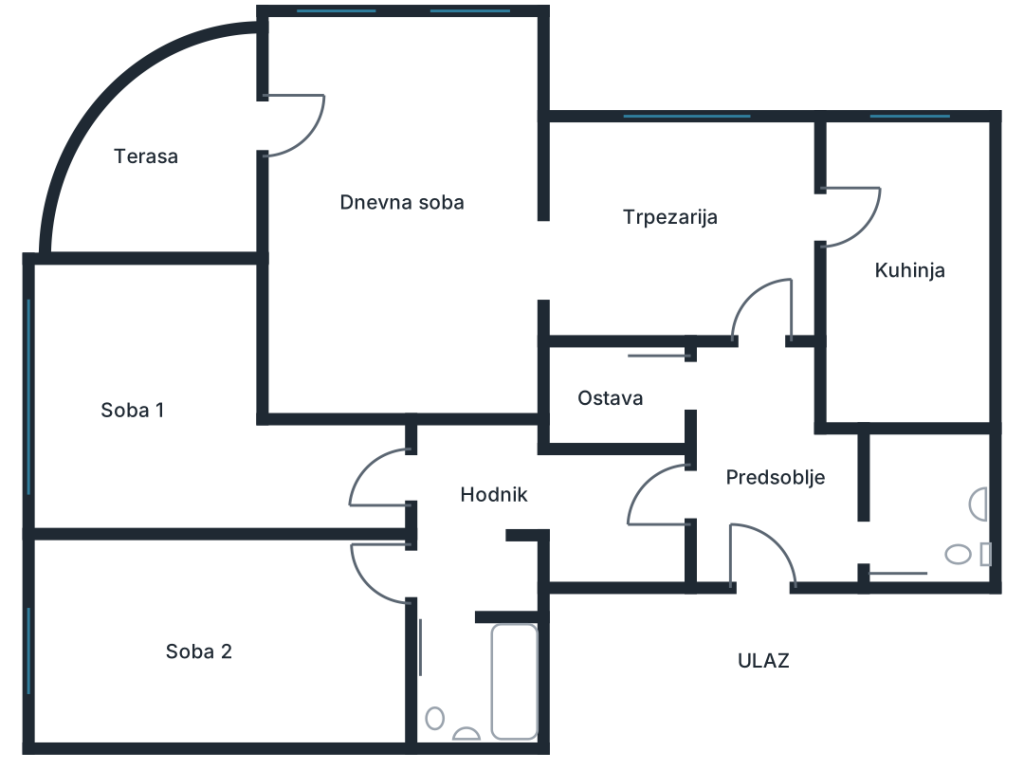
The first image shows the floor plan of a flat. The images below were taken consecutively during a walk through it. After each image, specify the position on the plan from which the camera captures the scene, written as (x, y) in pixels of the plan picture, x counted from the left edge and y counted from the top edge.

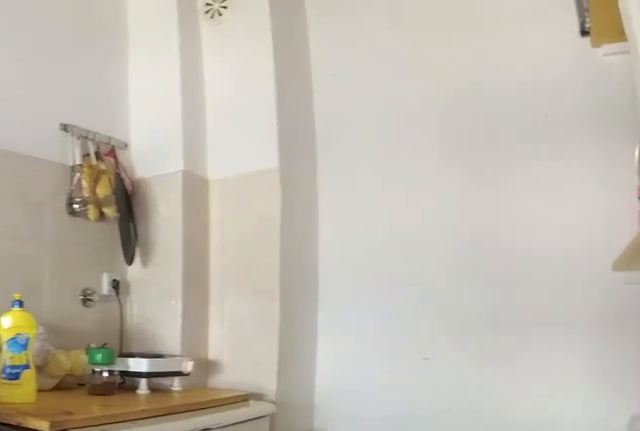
(886, 249)
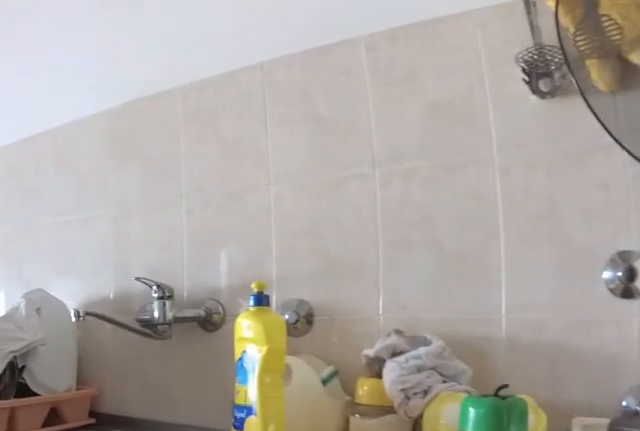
(883, 427)
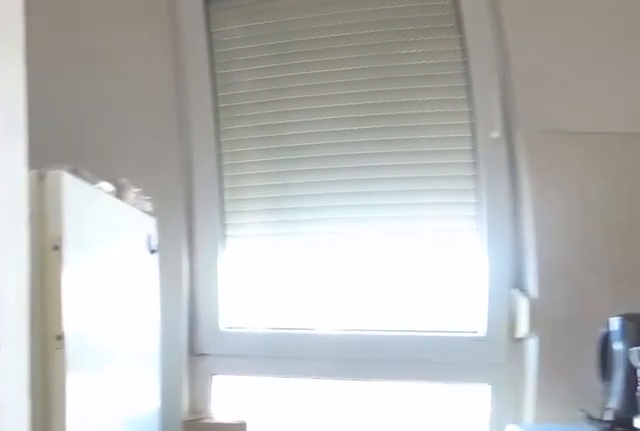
(903, 274)
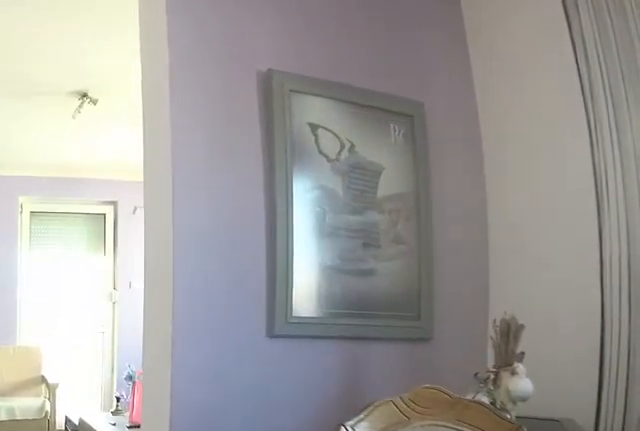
(683, 290)
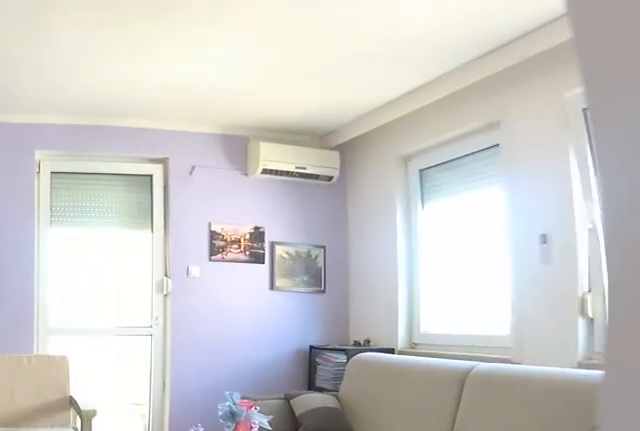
(575, 286)
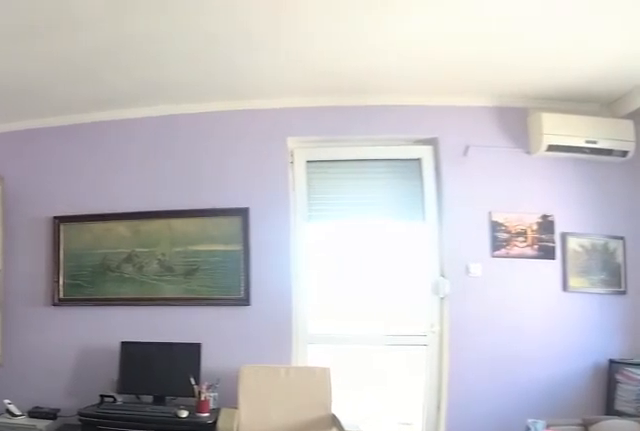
(565, 280)
